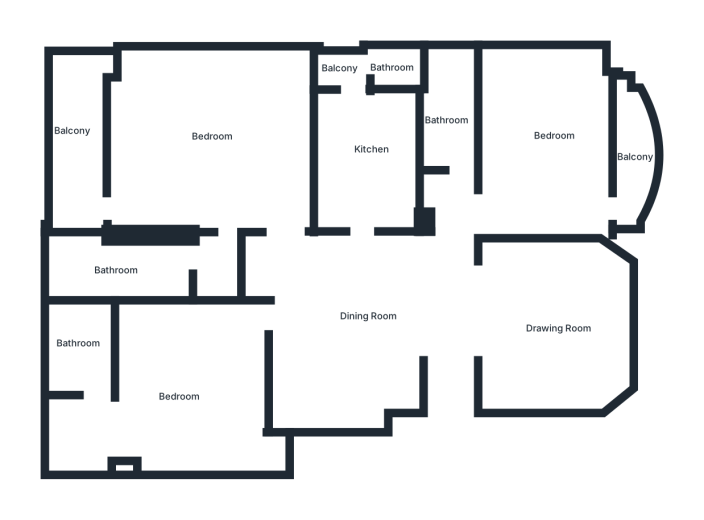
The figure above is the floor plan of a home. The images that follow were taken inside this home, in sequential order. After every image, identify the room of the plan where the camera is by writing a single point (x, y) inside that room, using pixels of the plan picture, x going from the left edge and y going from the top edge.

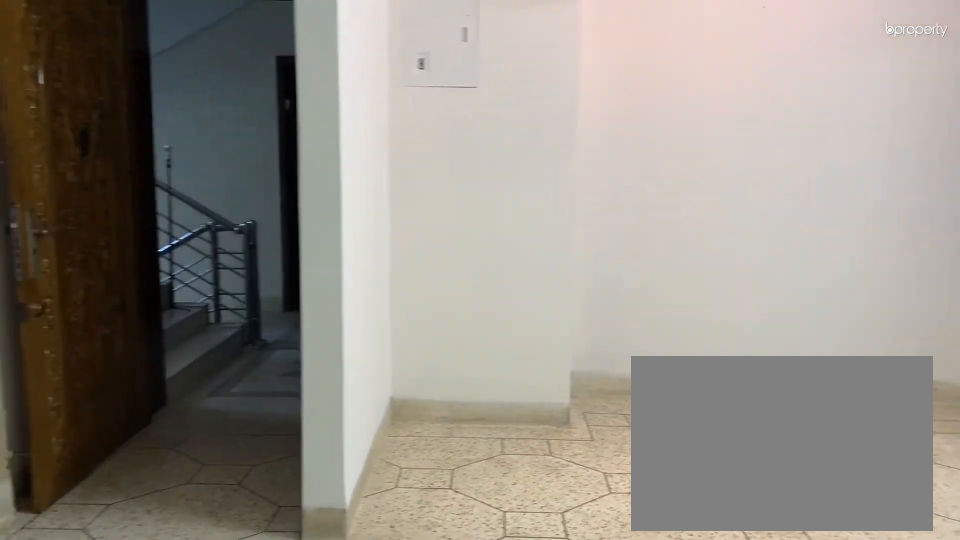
(348, 321)
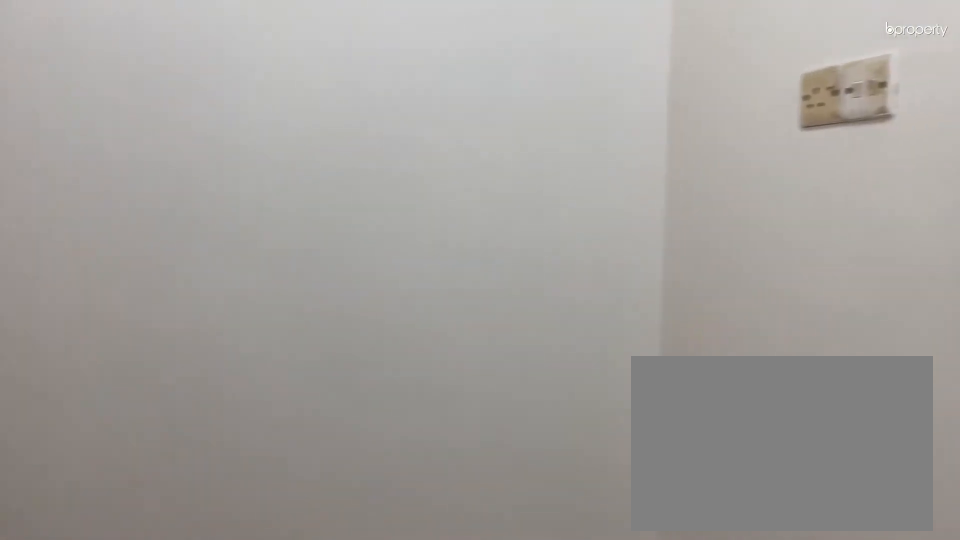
(209, 264)
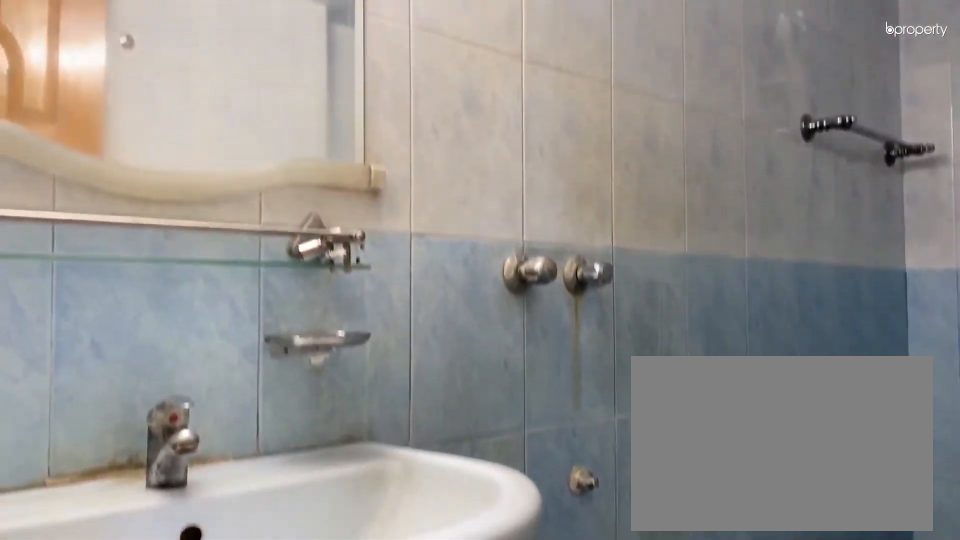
(121, 269)
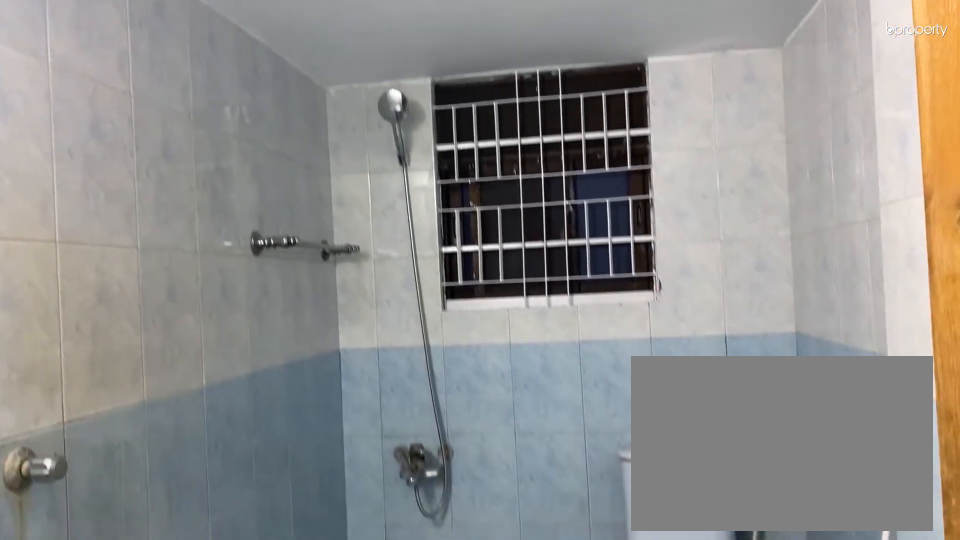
(121, 269)
